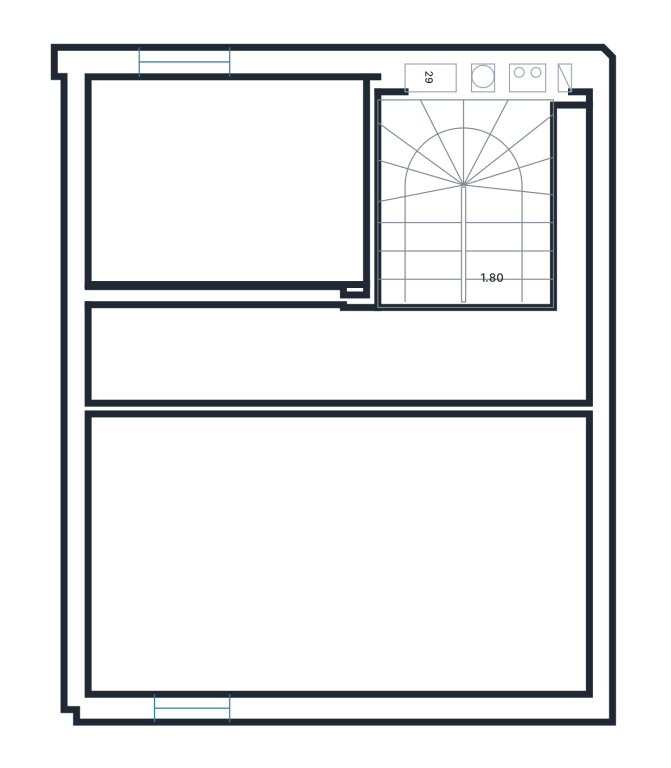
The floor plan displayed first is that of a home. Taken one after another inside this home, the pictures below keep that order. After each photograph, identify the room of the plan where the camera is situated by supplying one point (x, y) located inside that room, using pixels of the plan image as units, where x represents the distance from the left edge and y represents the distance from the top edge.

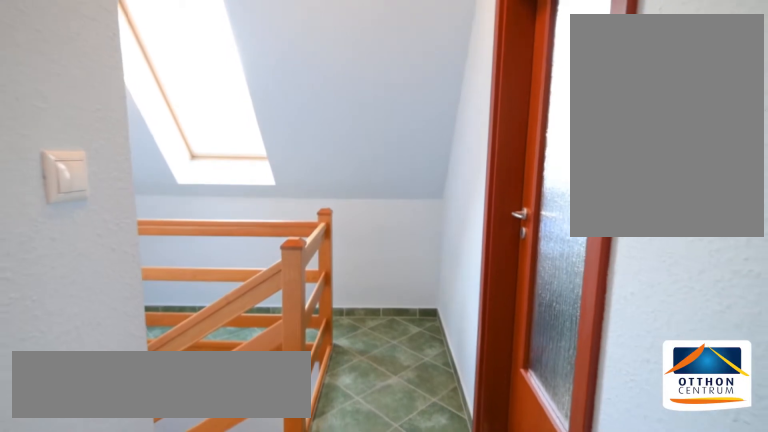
(445, 360)
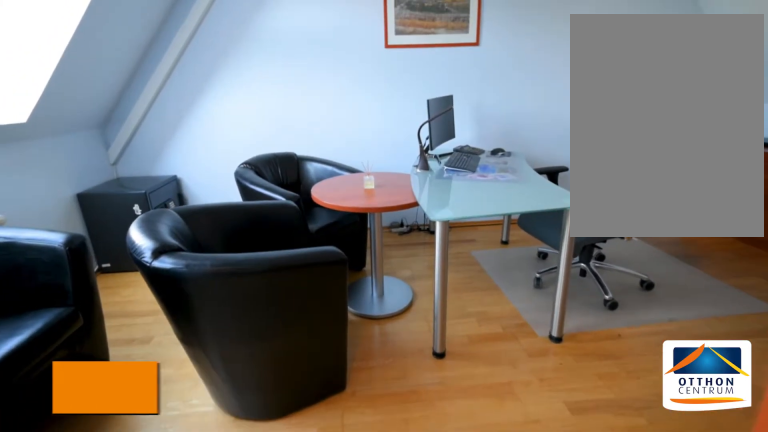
(277, 563)
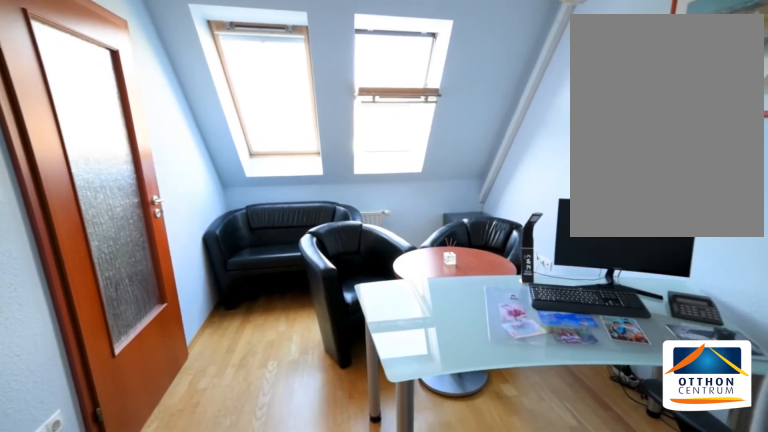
(276, 563)
